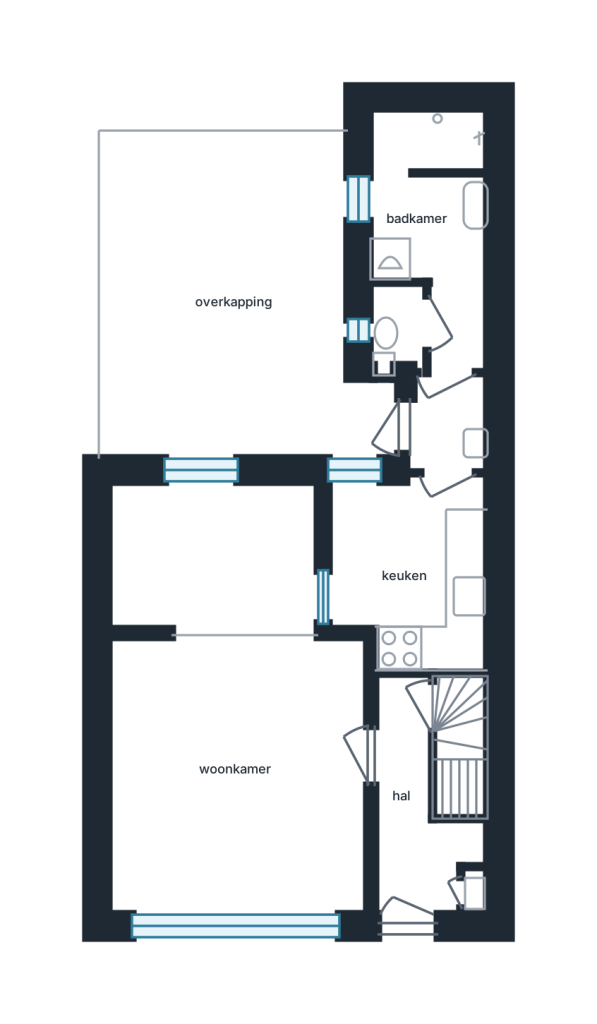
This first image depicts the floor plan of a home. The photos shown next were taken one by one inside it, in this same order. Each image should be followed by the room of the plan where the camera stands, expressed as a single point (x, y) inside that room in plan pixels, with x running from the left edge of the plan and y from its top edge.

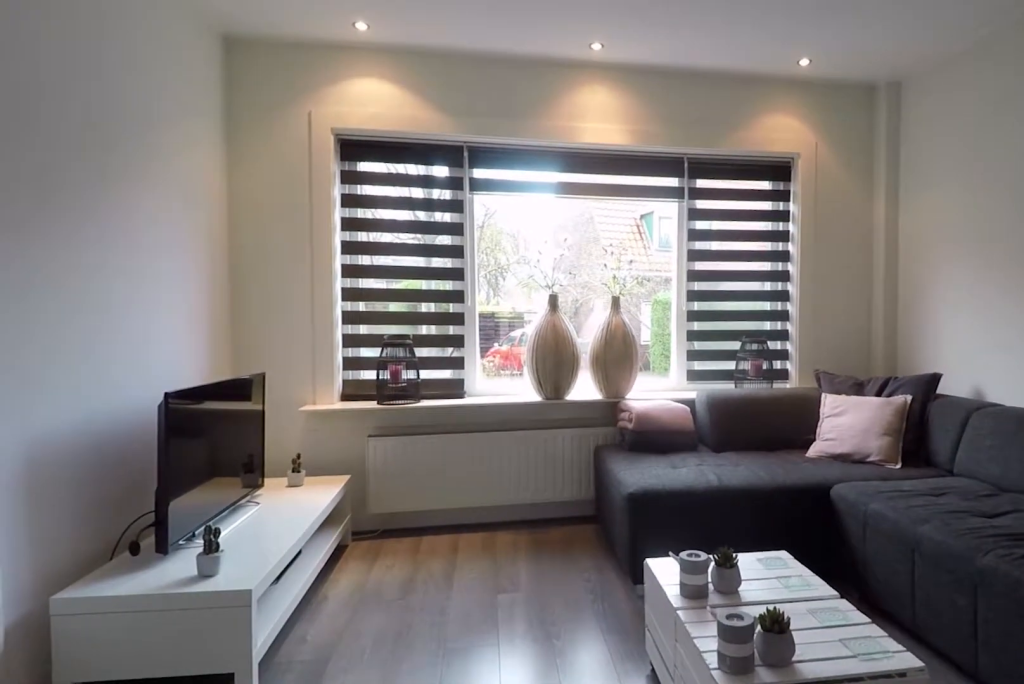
(237, 777)
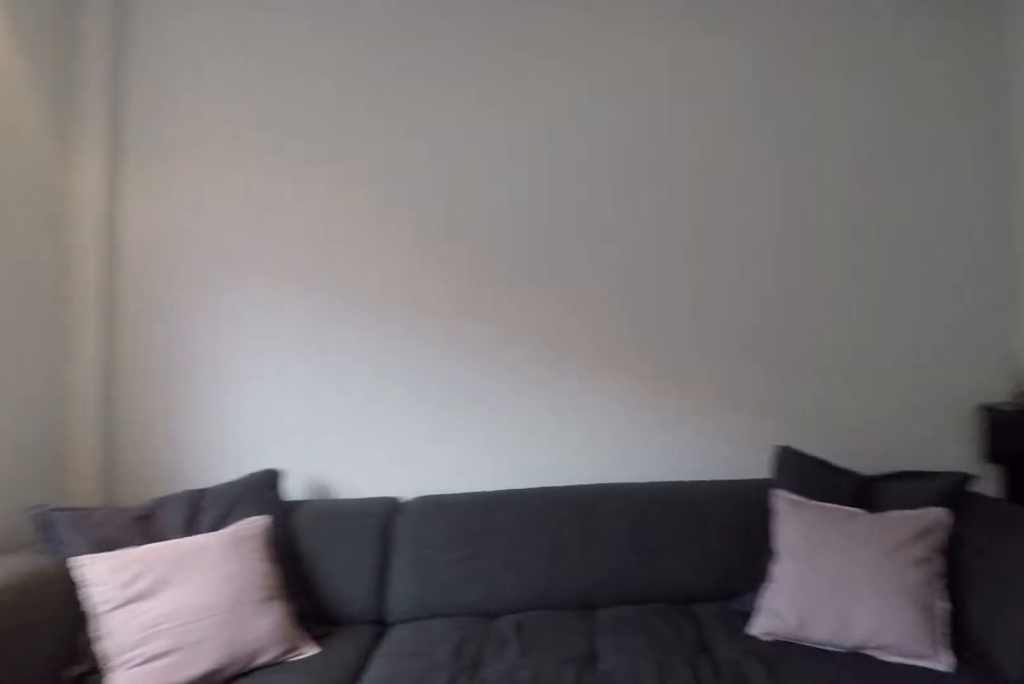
(237, 777)
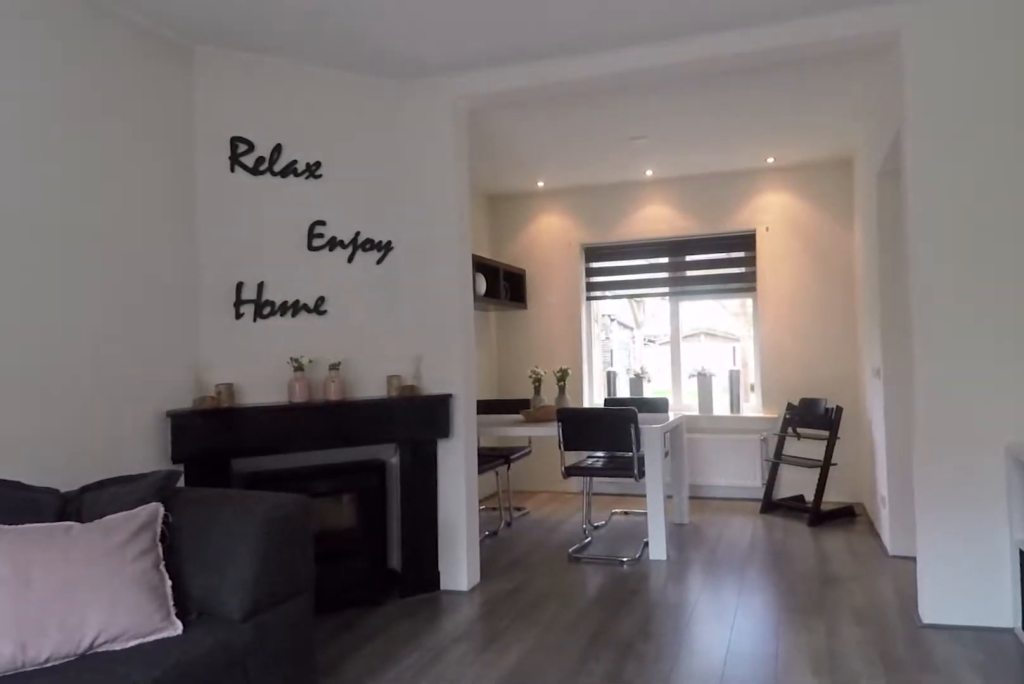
(170, 743)
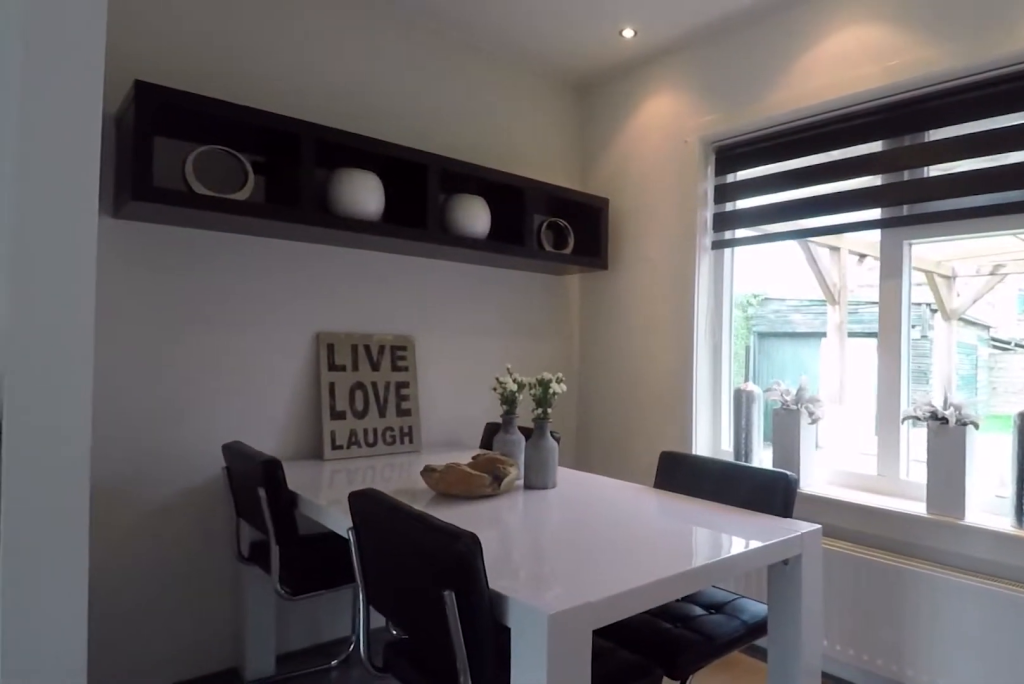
(212, 558)
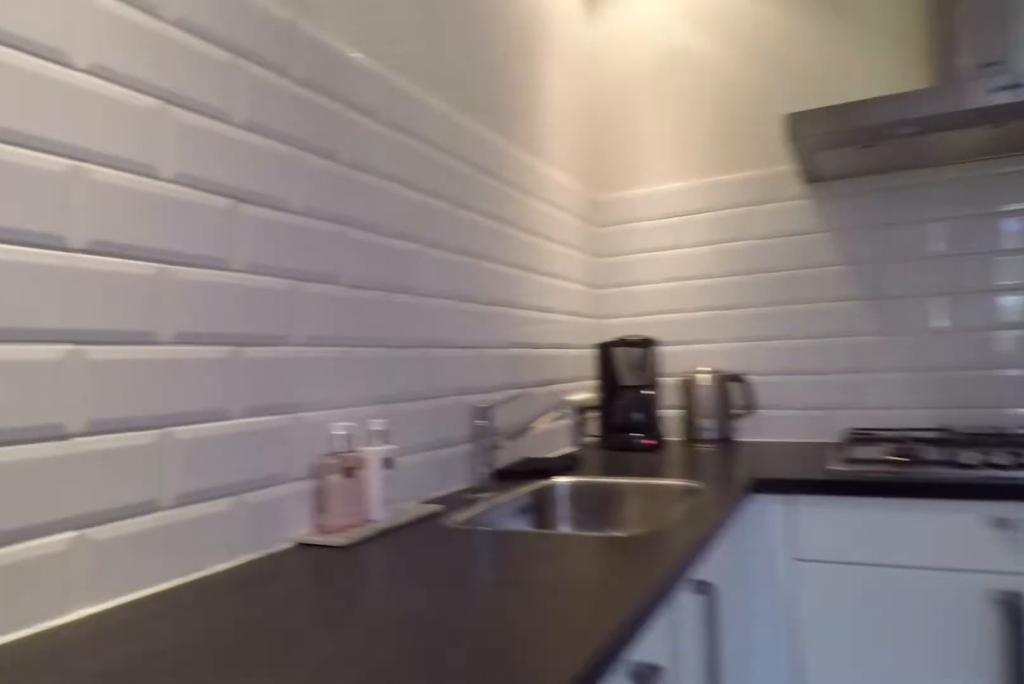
(413, 569)
